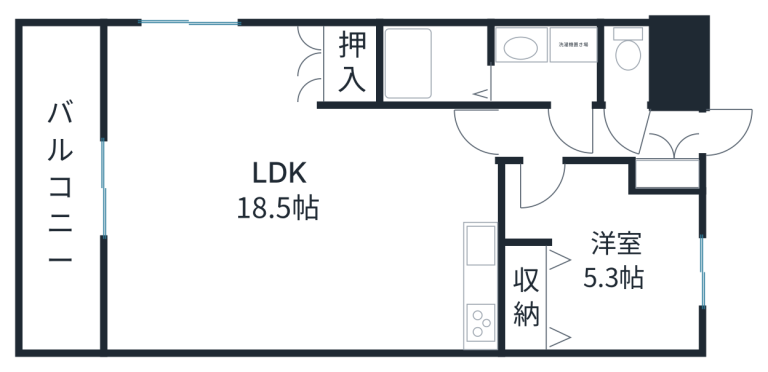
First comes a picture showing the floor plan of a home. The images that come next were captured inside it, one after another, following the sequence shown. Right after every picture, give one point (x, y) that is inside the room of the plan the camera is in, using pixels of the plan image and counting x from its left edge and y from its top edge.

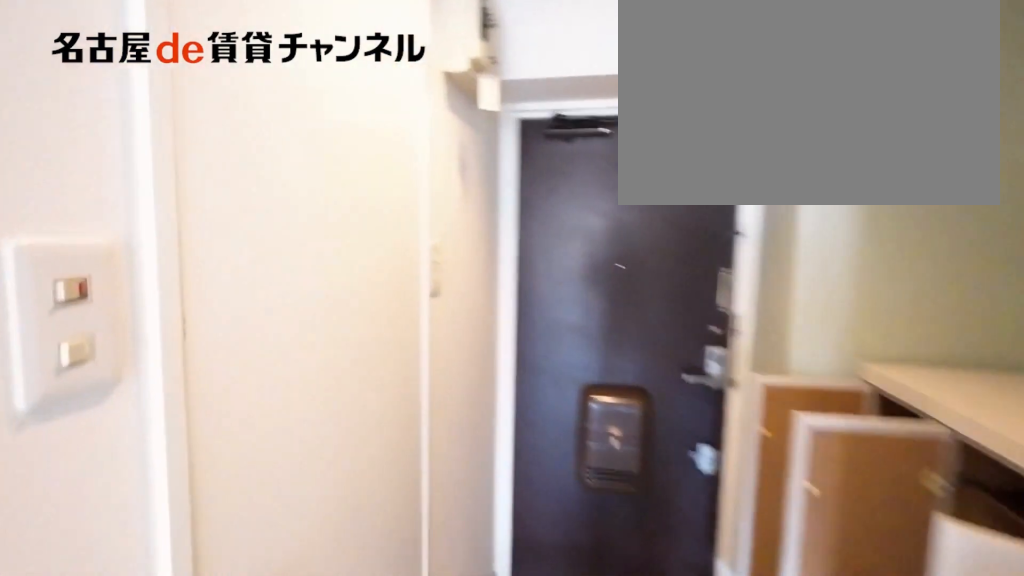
(576, 132)
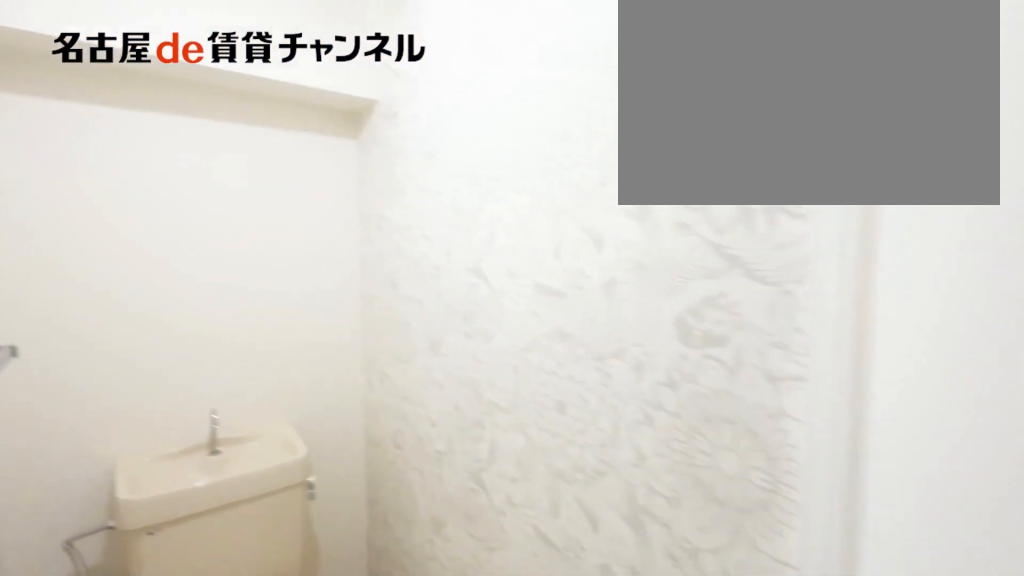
(630, 62)
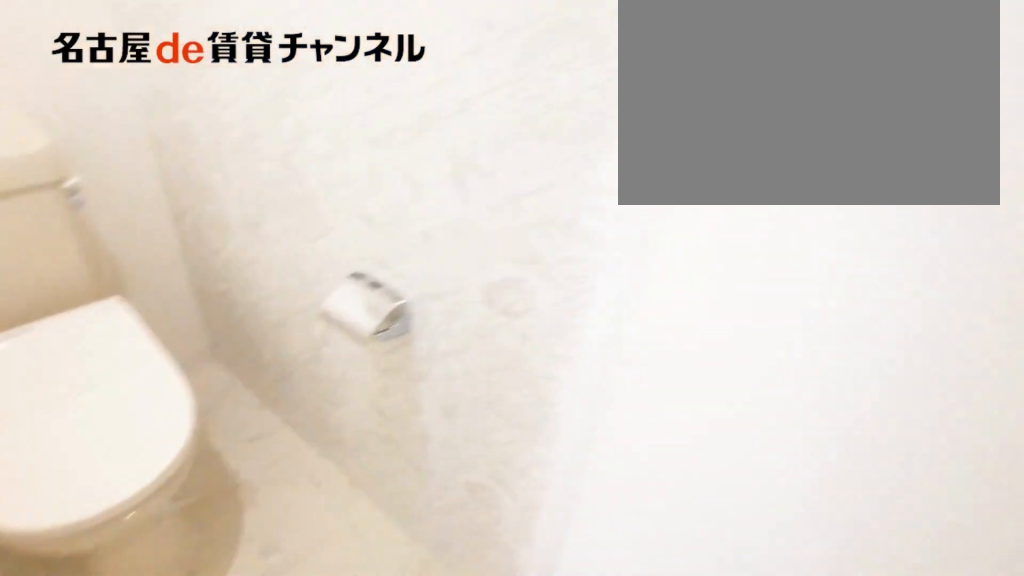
(630, 62)
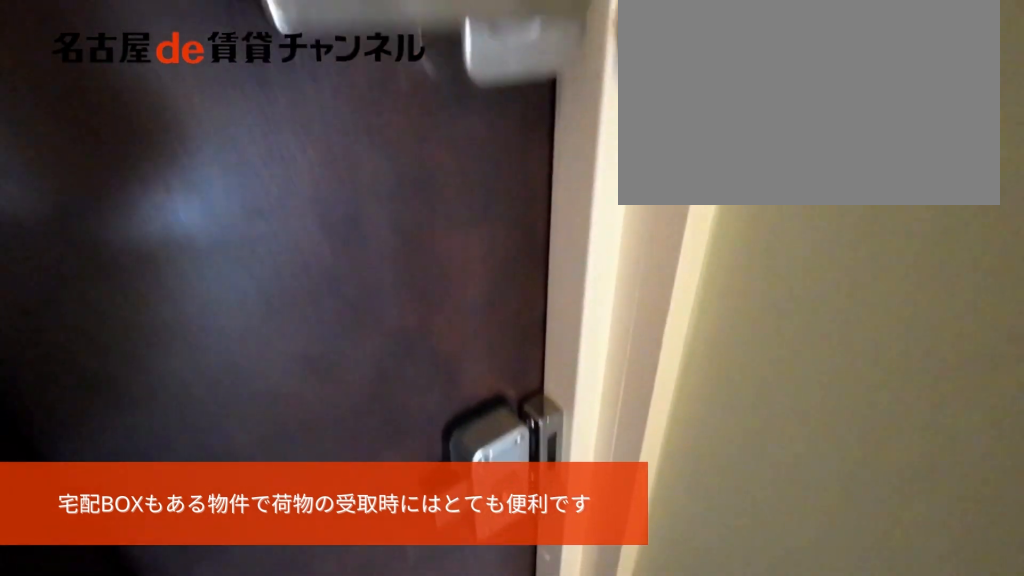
(653, 134)
